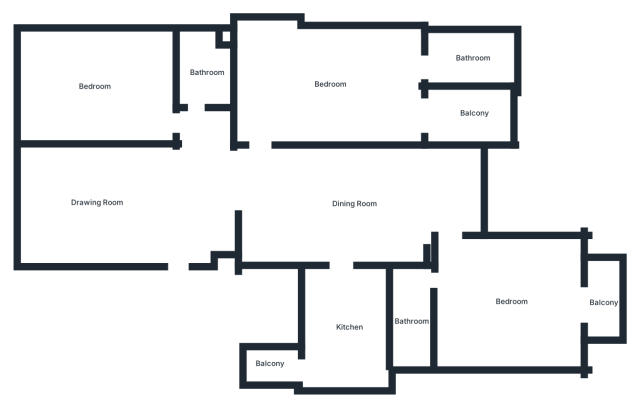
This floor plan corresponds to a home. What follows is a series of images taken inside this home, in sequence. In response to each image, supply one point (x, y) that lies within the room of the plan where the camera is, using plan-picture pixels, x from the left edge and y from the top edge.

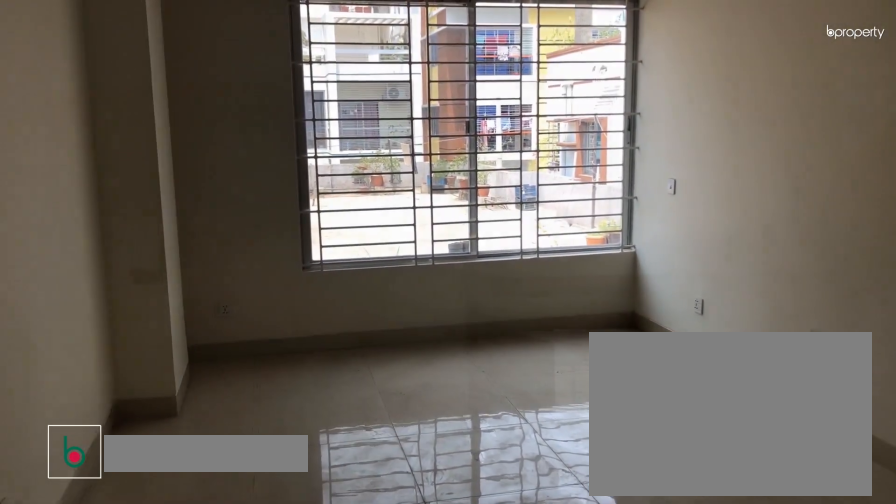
(97, 204)
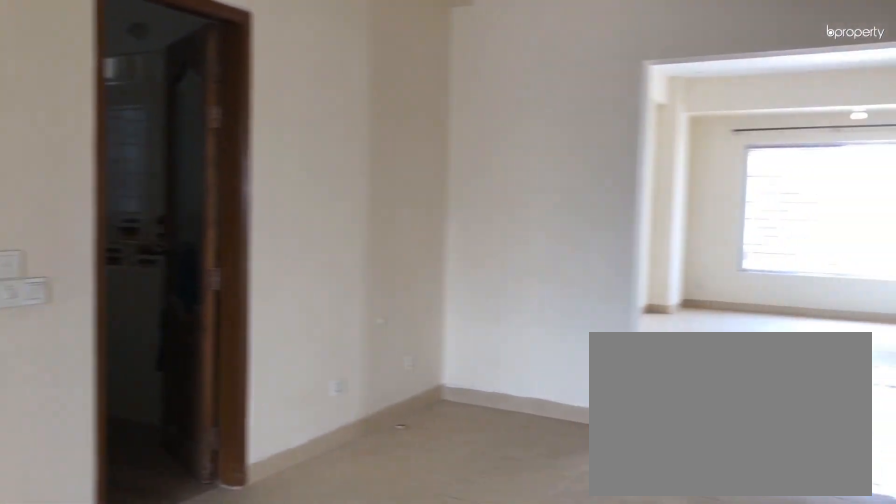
(353, 203)
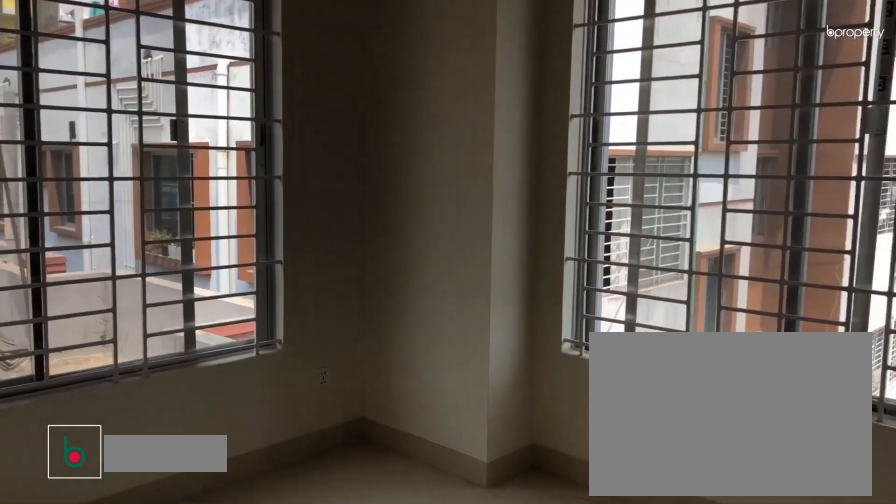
(93, 86)
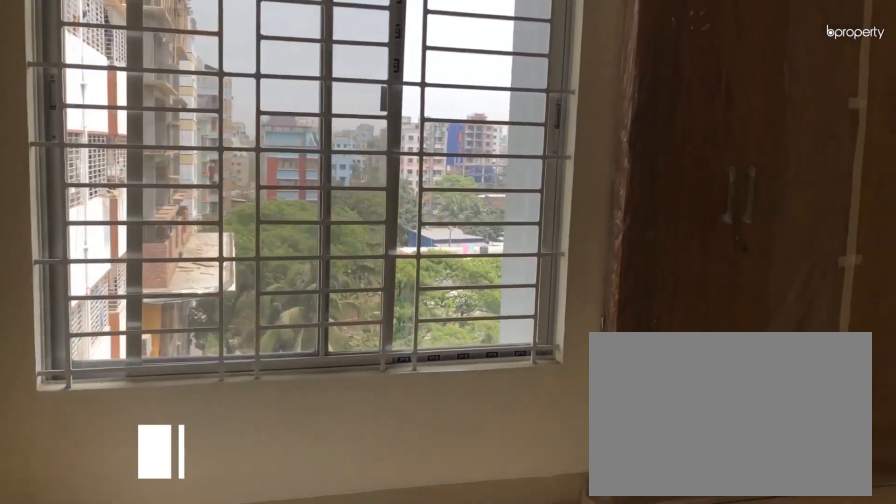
(93, 86)
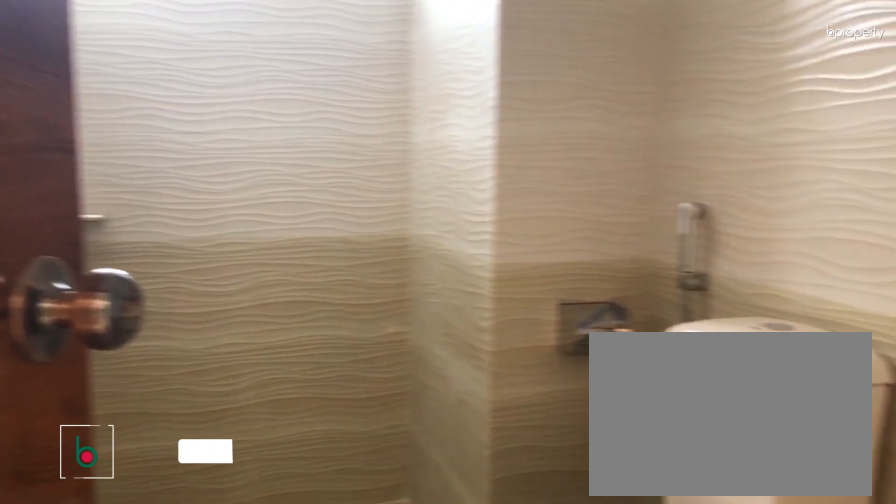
(206, 71)
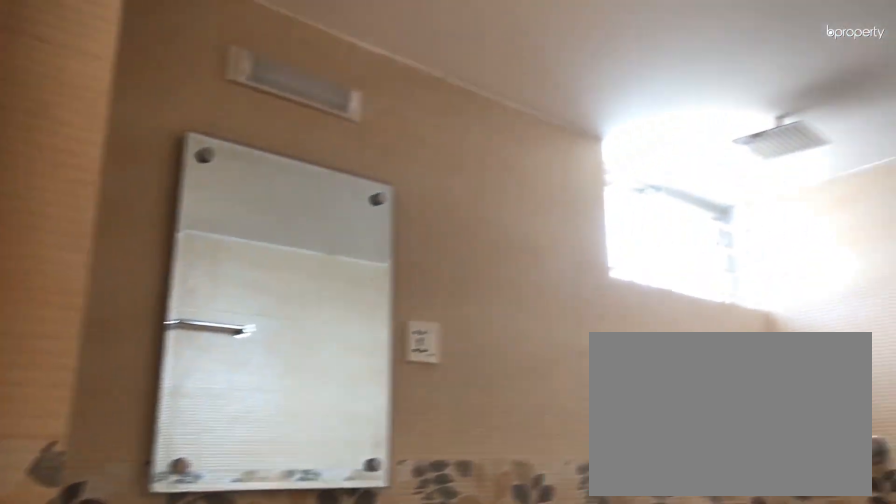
(471, 60)
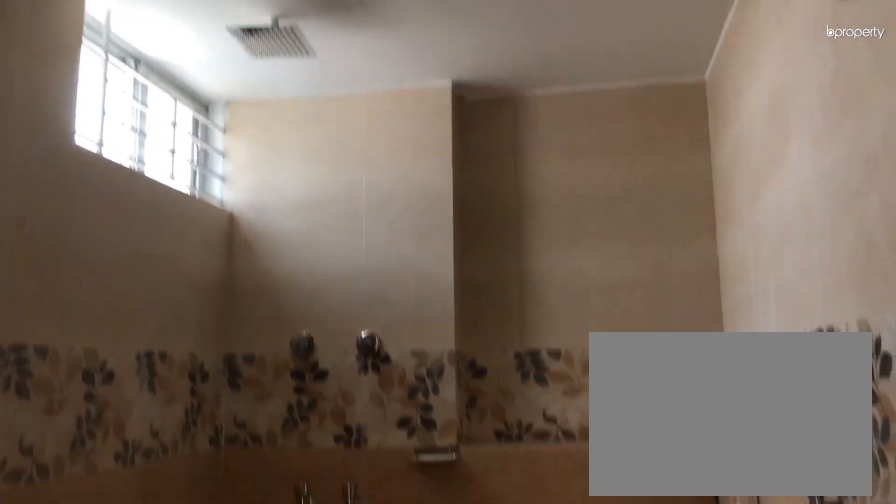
(471, 60)
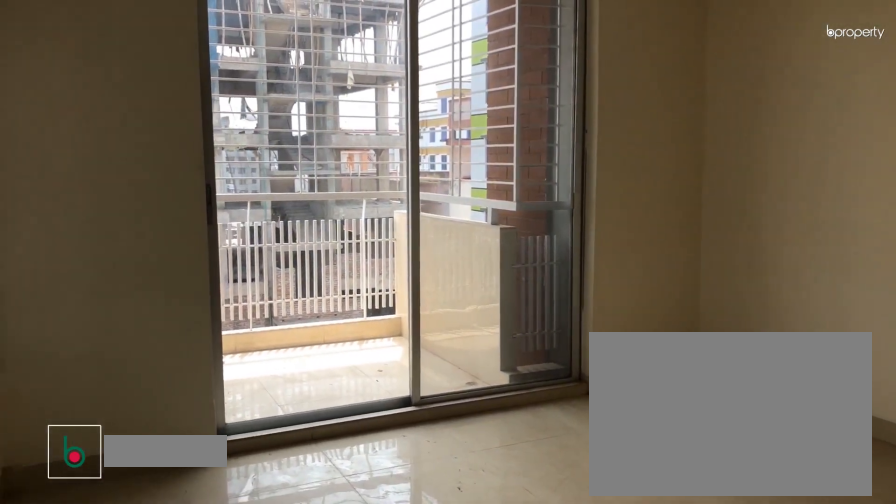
(511, 302)
